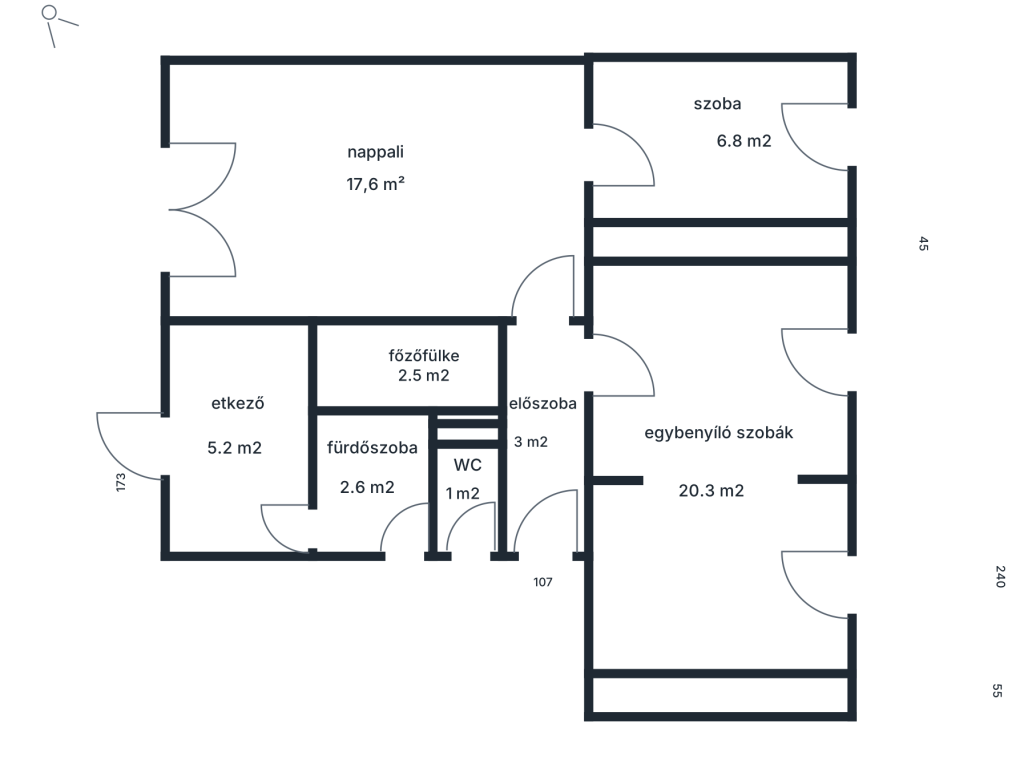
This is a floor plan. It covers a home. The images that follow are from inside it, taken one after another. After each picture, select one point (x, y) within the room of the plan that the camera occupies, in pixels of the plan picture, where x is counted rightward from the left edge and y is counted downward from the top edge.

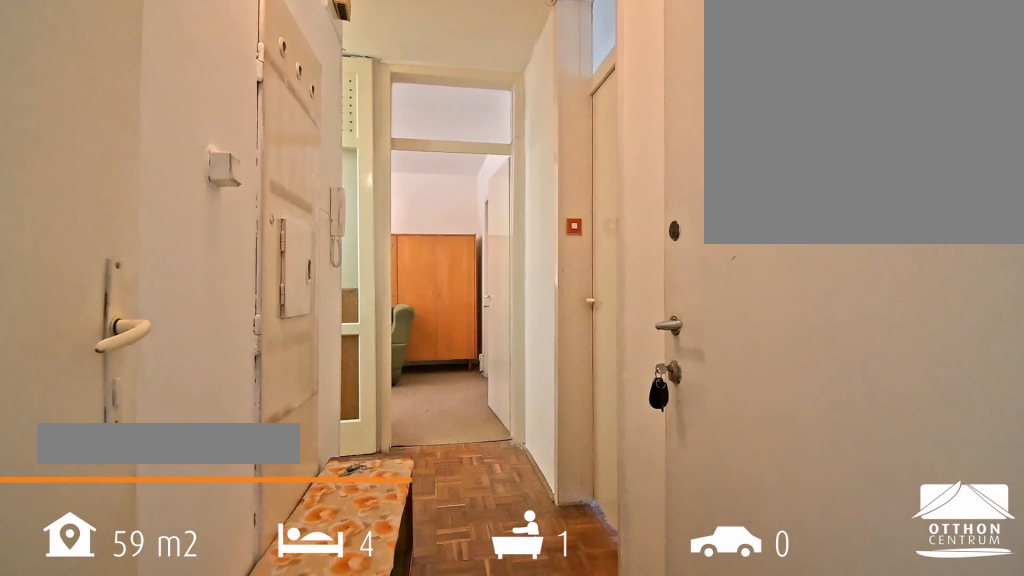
(546, 488)
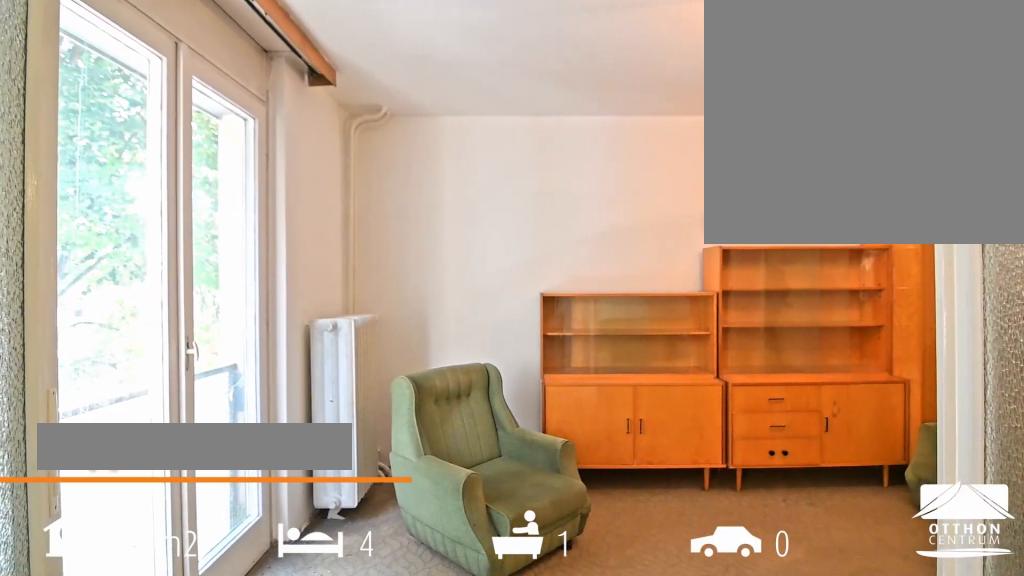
(328, 218)
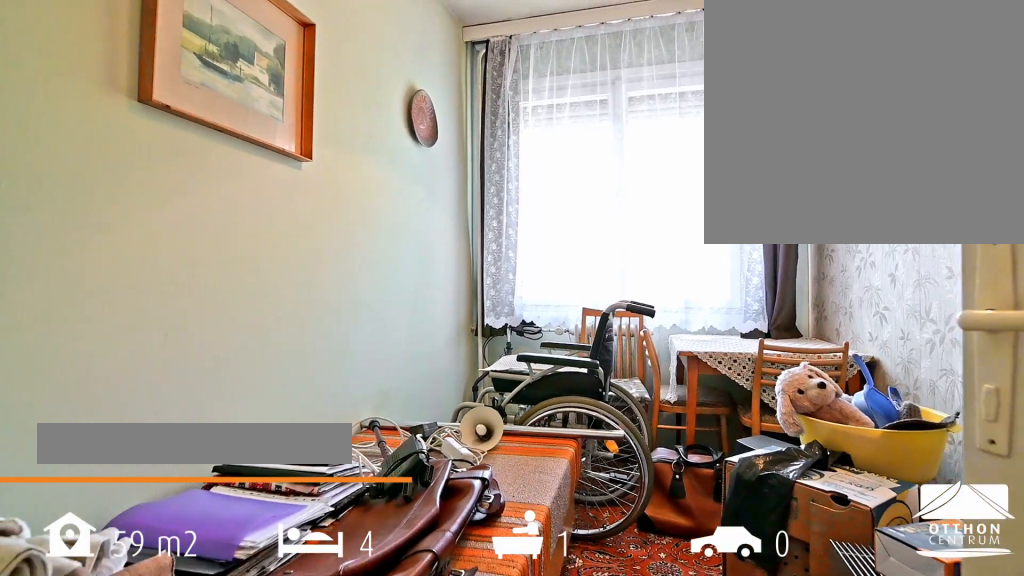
(725, 144)
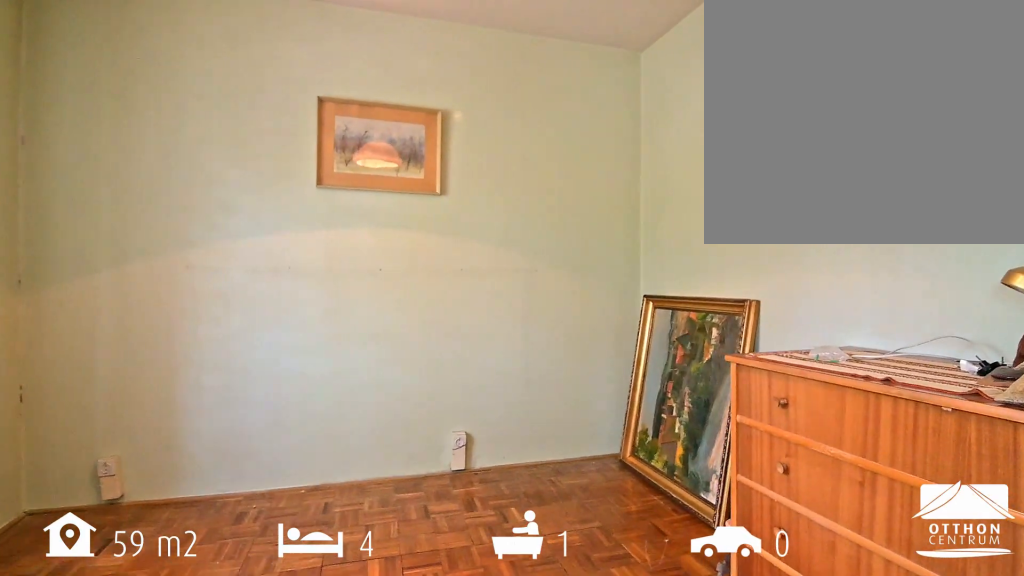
(710, 443)
